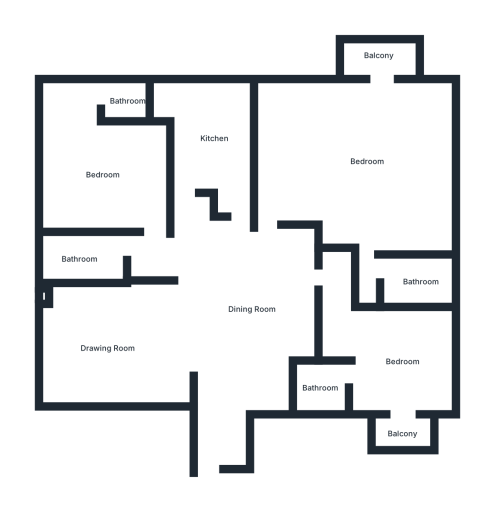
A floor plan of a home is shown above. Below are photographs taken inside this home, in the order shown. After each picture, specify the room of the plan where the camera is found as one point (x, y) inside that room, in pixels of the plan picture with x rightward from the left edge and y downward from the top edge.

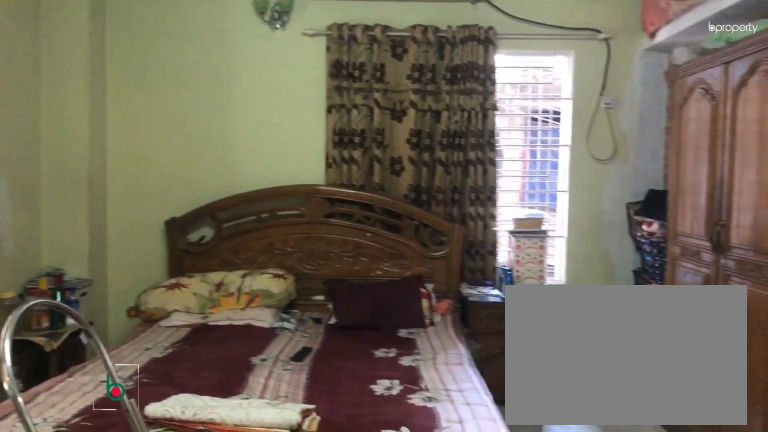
(368, 161)
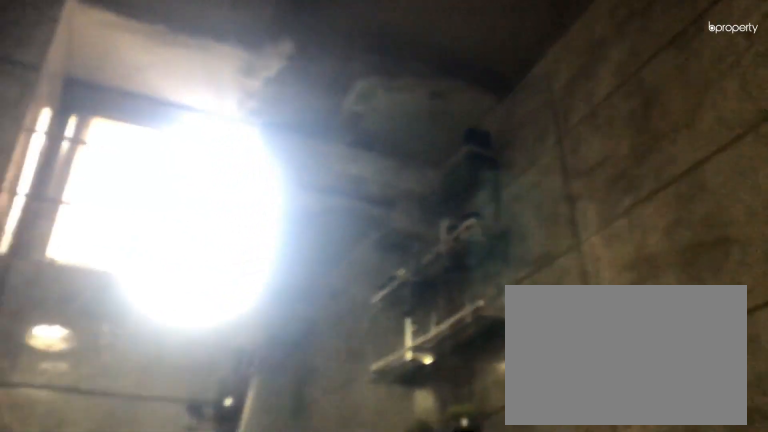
(421, 280)
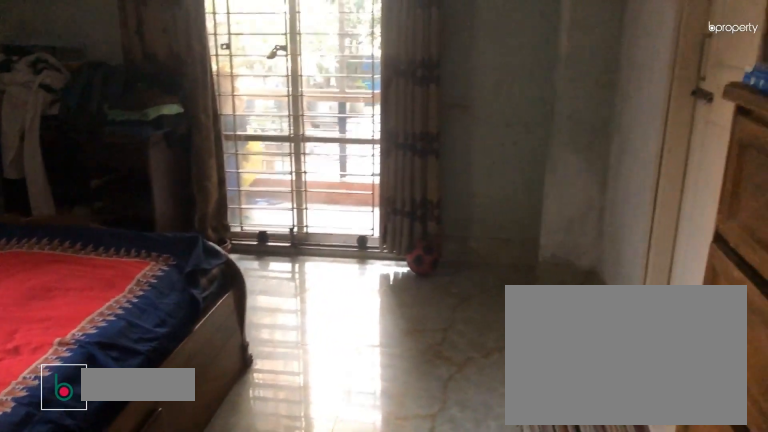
(404, 361)
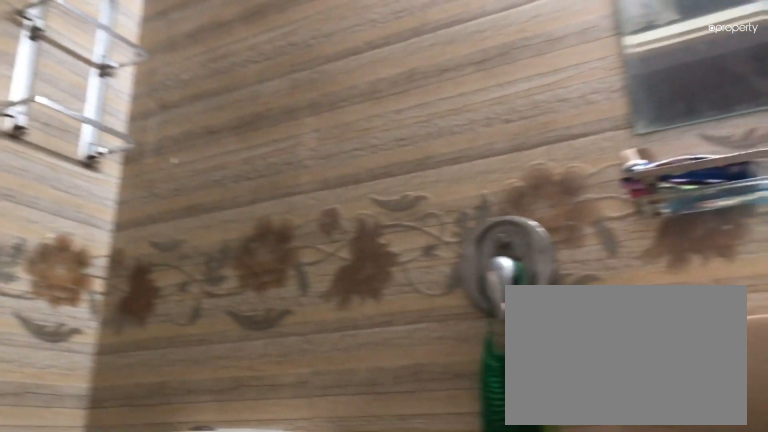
(320, 387)
